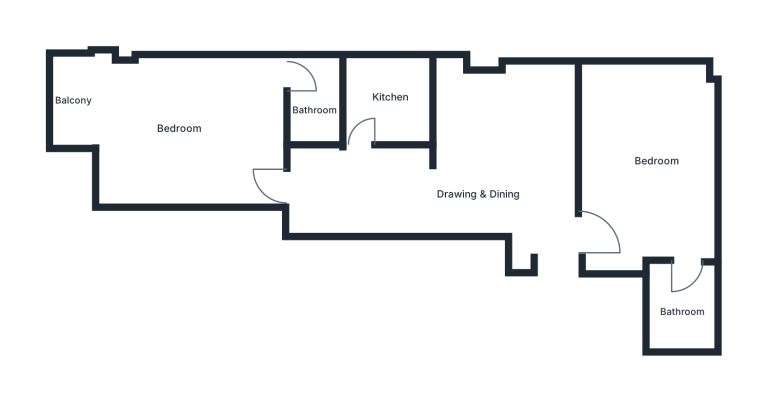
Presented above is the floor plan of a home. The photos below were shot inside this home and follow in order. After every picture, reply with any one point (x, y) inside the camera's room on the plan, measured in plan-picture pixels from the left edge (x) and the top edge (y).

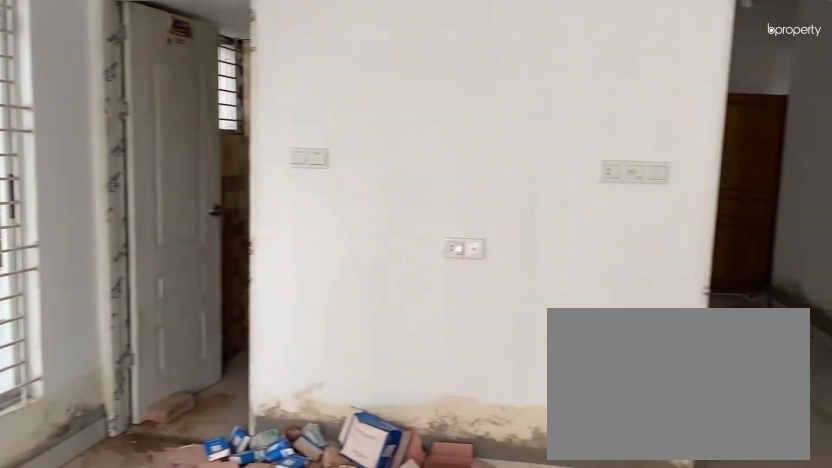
(184, 133)
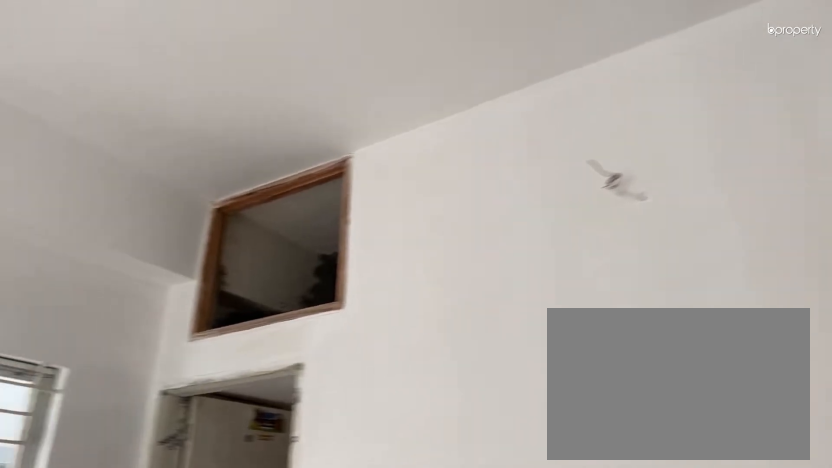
(184, 133)
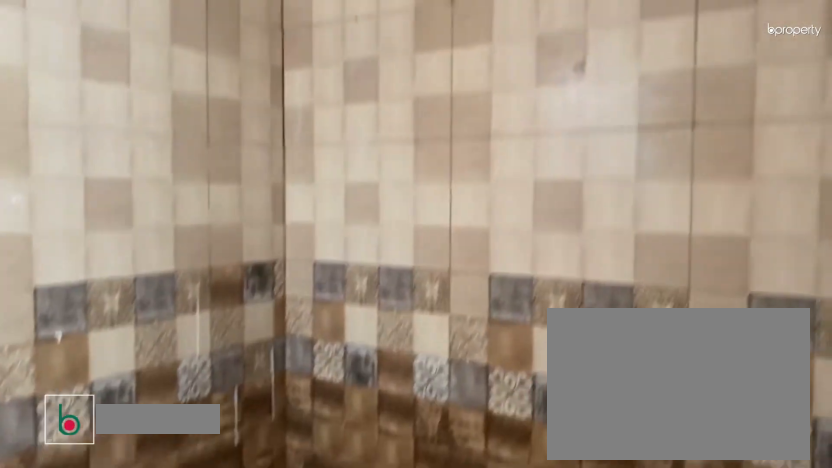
(313, 110)
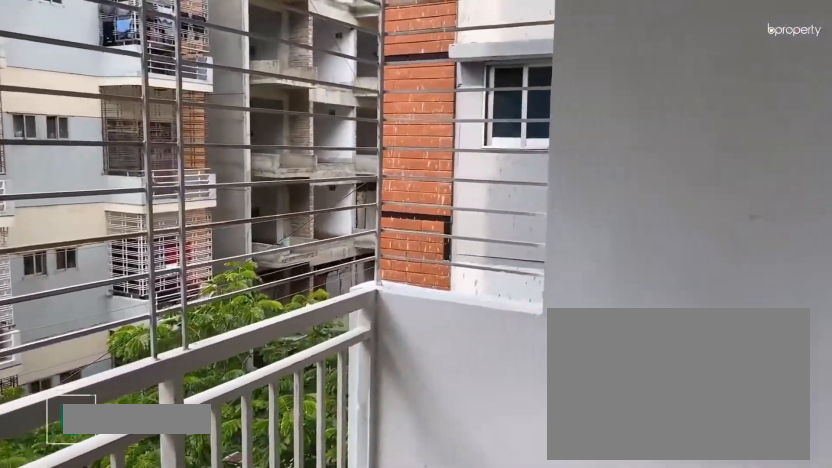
(78, 98)
